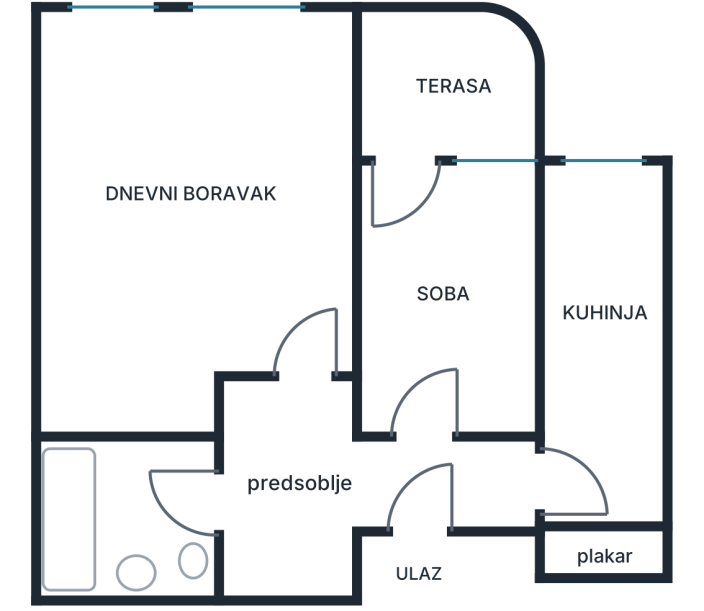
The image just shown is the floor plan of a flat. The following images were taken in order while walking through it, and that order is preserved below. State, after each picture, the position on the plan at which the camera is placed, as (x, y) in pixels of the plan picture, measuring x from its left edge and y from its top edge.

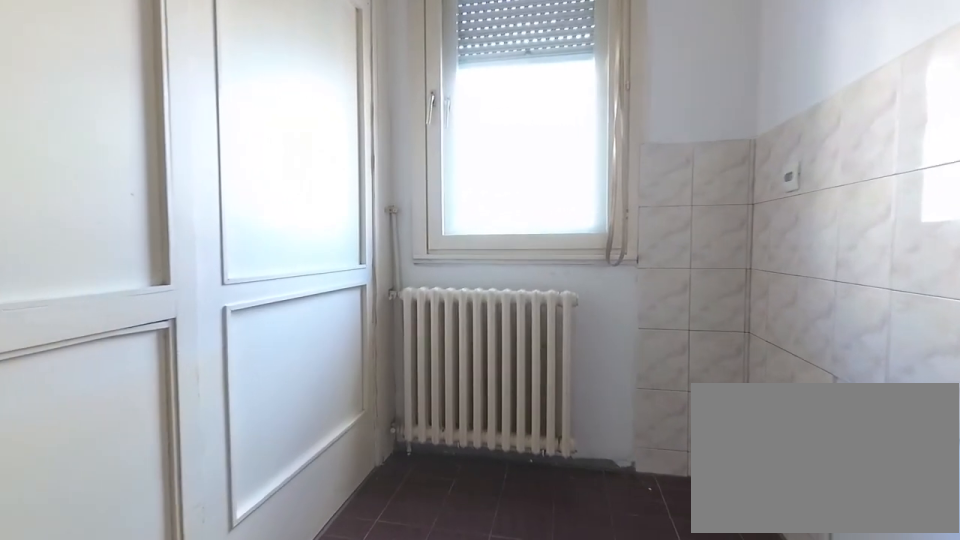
(602, 338)
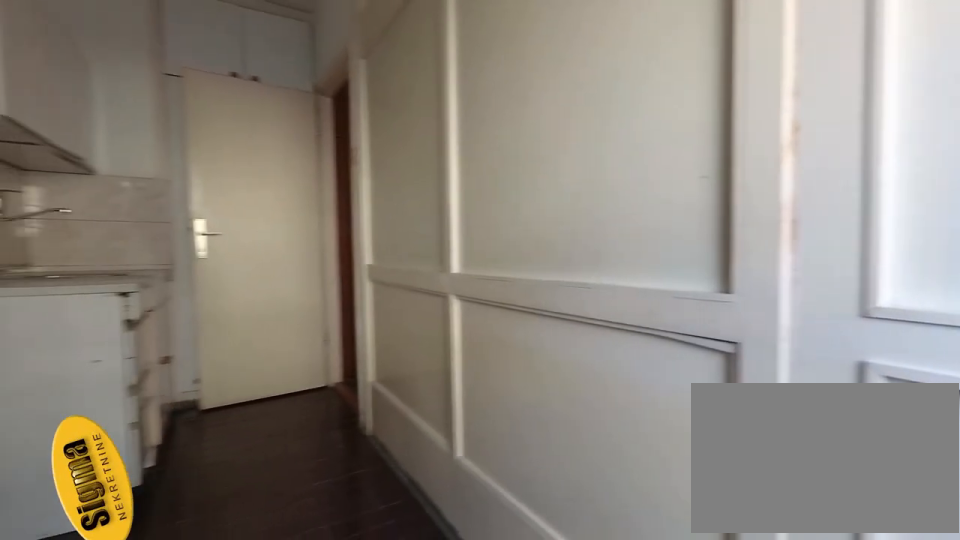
(625, 198)
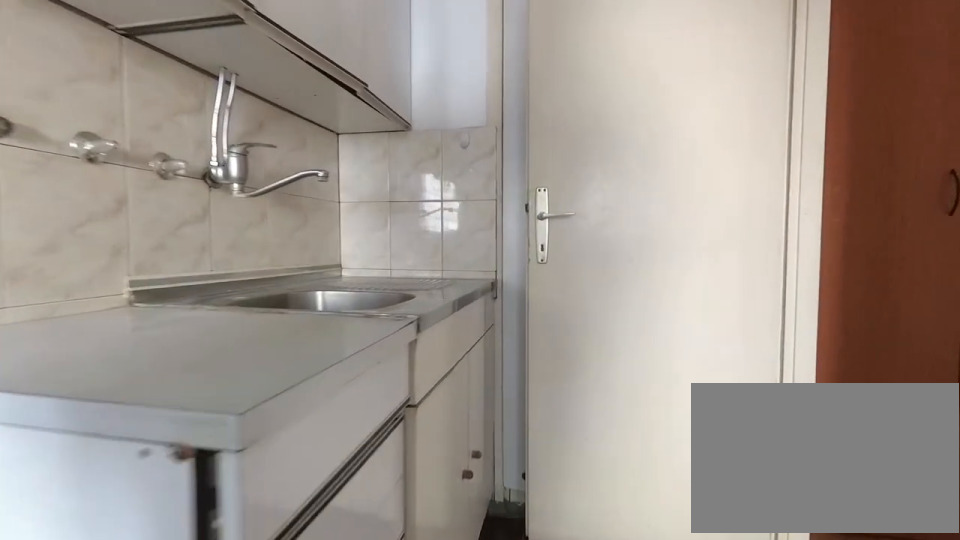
(599, 381)
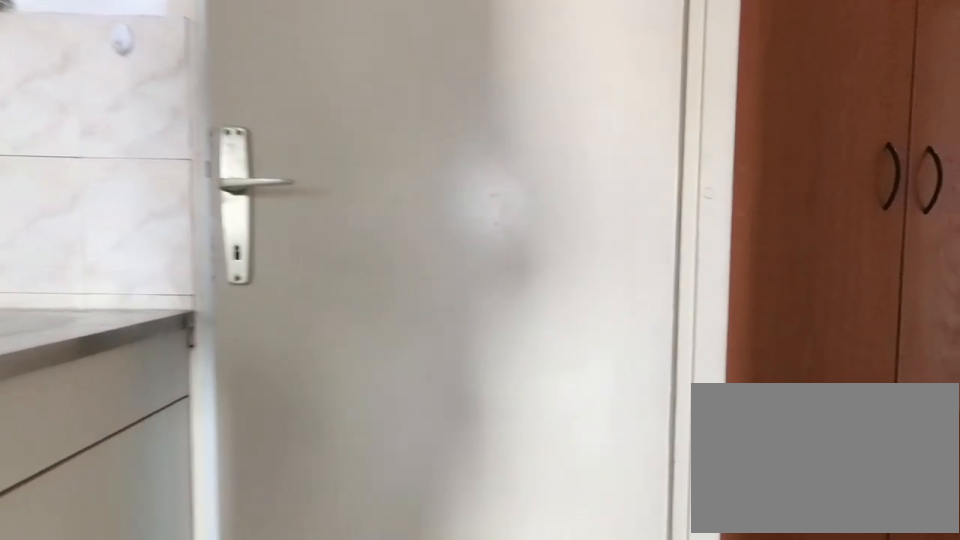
(606, 447)
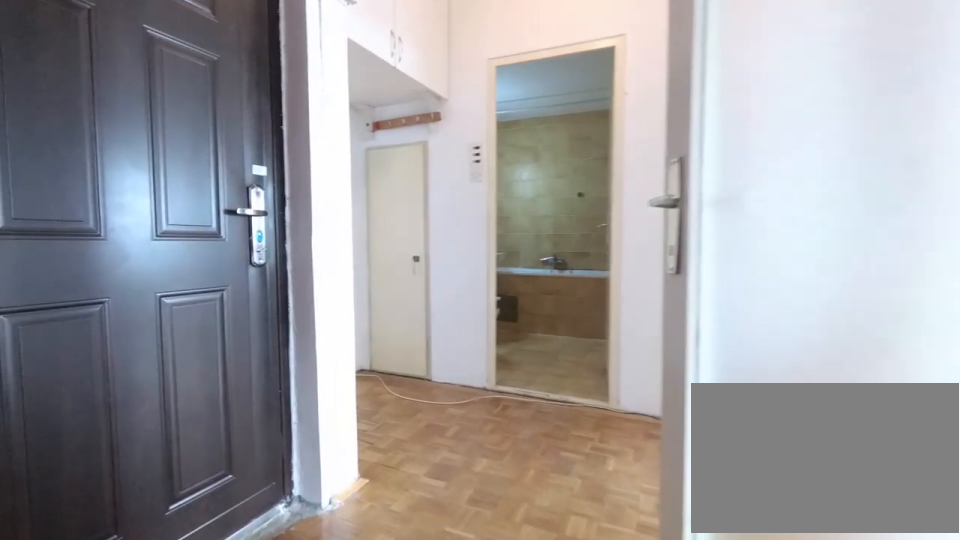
(520, 462)
